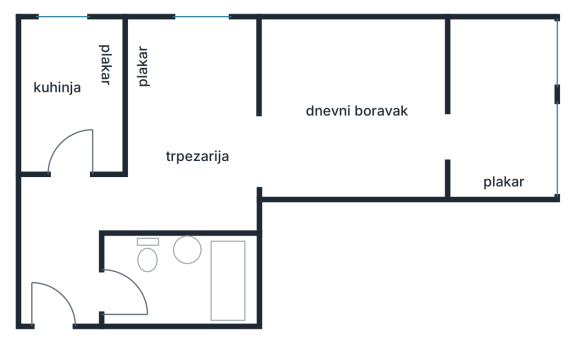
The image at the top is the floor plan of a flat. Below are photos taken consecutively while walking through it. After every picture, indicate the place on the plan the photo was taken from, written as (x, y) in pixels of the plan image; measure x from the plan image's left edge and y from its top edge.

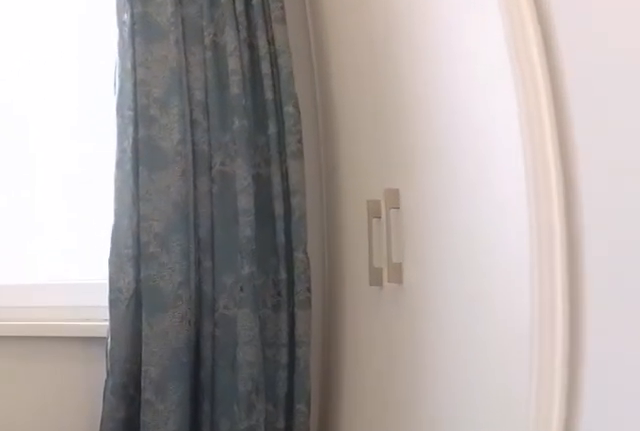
(466, 141)
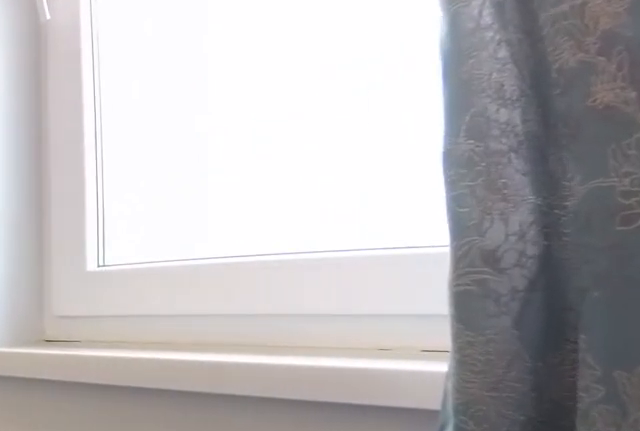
(508, 138)
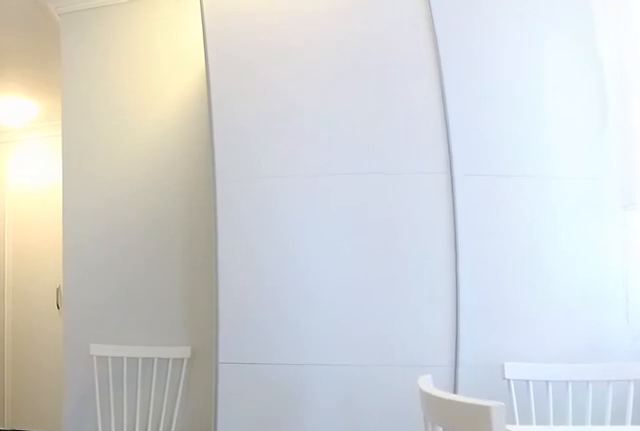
(300, 150)
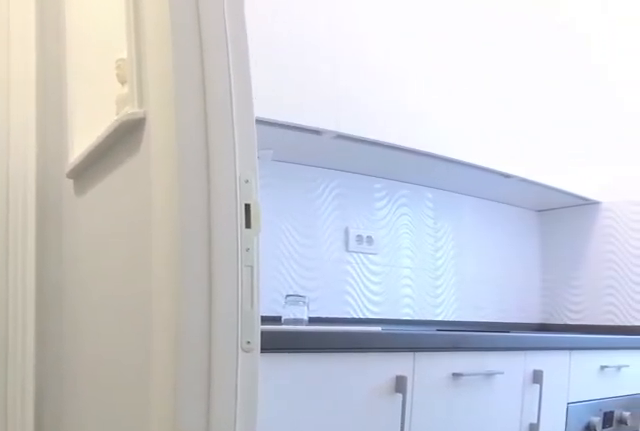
(79, 202)
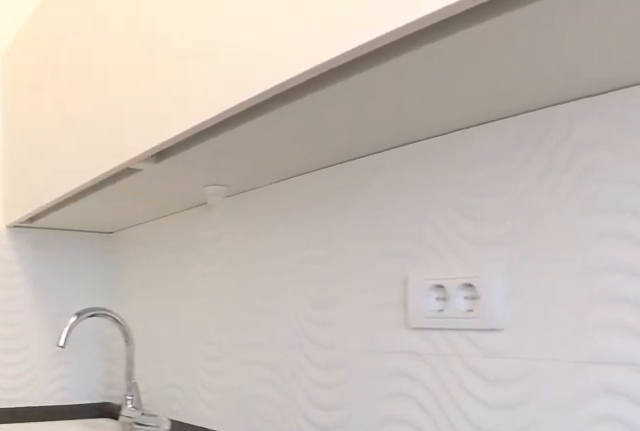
(80, 22)
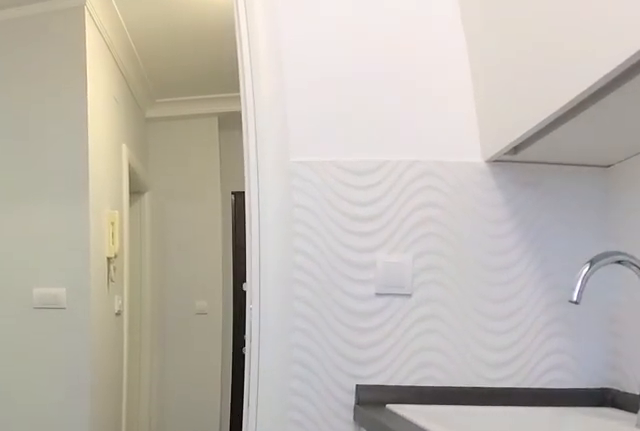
(72, 75)
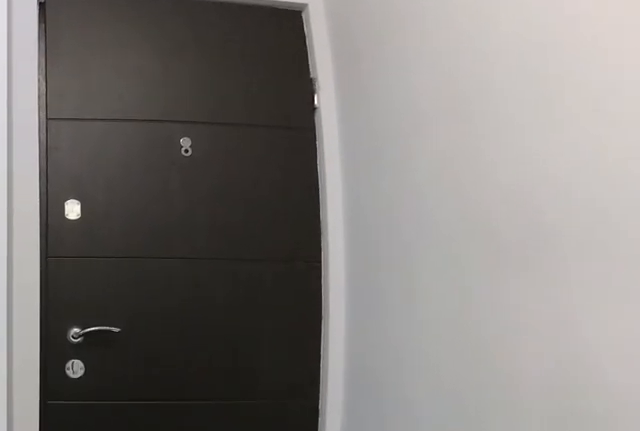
(70, 259)
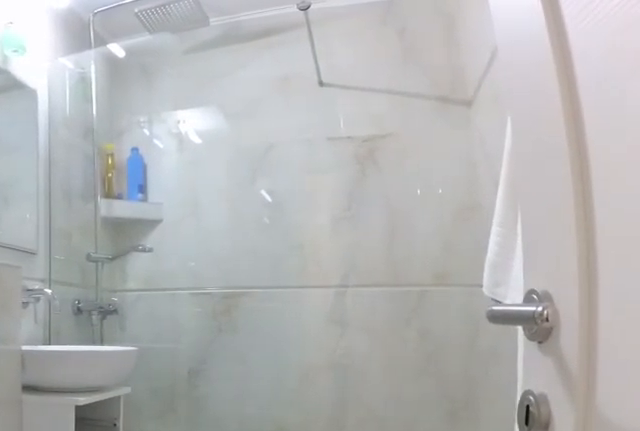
(99, 298)
